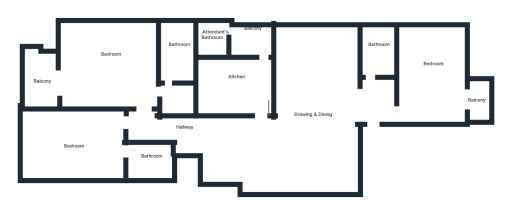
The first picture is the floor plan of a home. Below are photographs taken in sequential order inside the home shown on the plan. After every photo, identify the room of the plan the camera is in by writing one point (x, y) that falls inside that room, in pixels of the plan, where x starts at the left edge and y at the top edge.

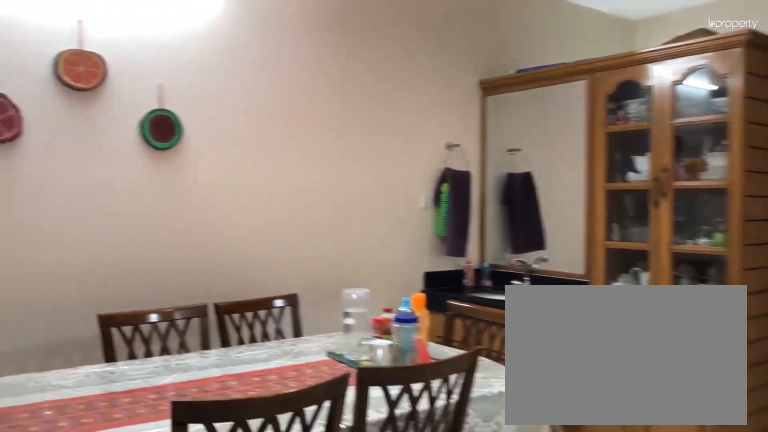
(322, 117)
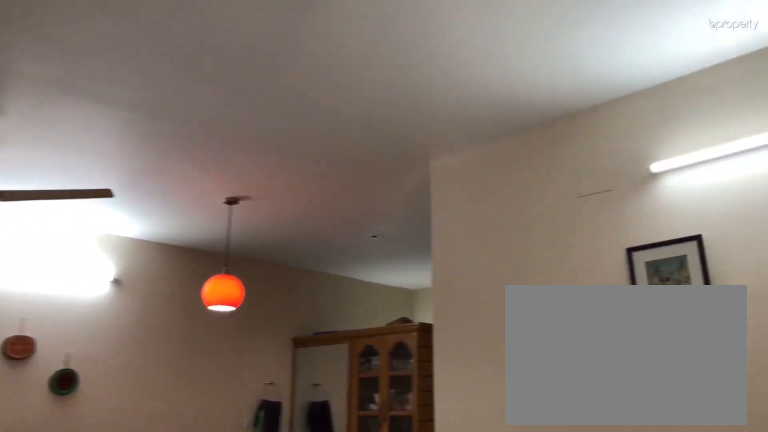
(322, 117)
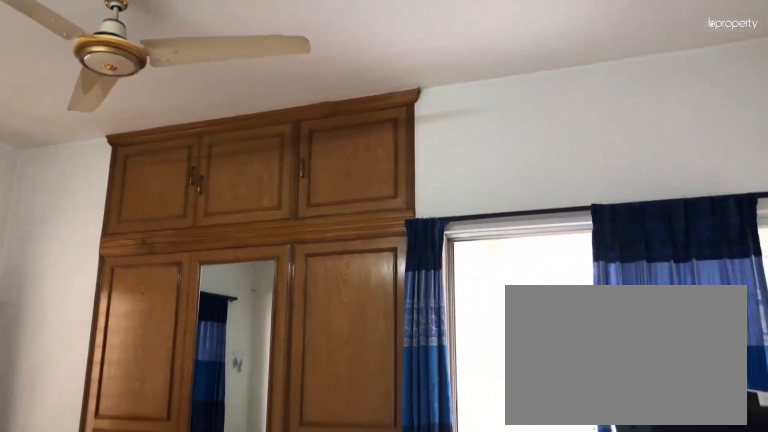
(461, 86)
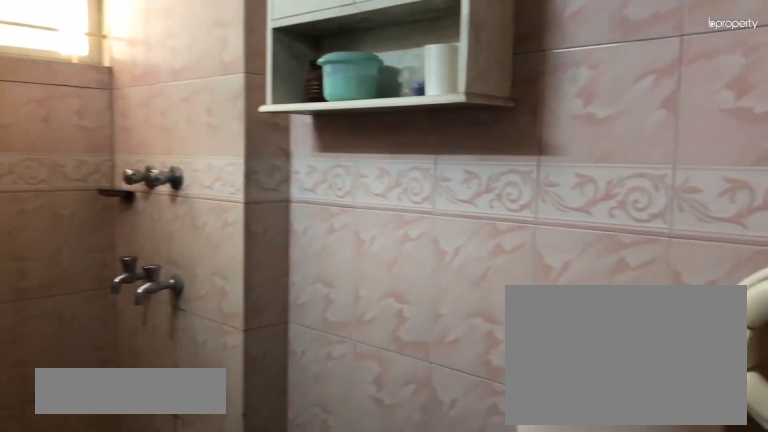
(374, 55)
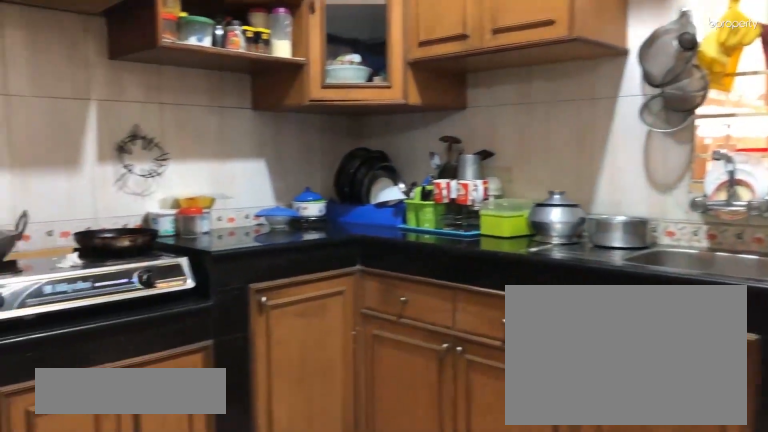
(229, 83)
